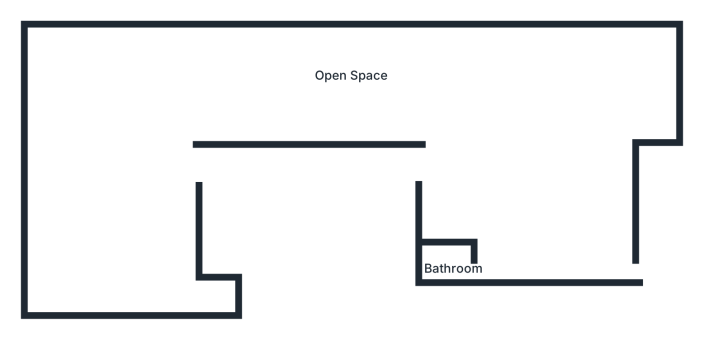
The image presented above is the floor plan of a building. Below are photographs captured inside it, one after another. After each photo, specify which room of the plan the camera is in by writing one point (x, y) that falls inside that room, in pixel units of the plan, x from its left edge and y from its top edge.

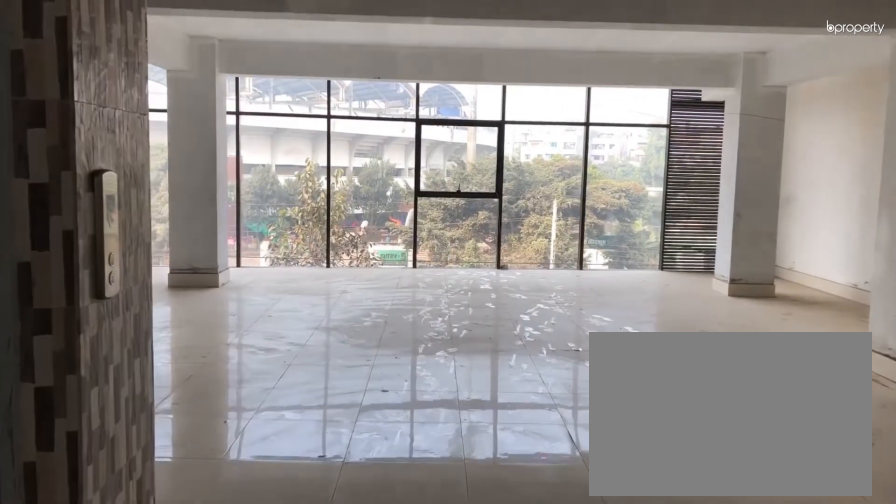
(129, 167)
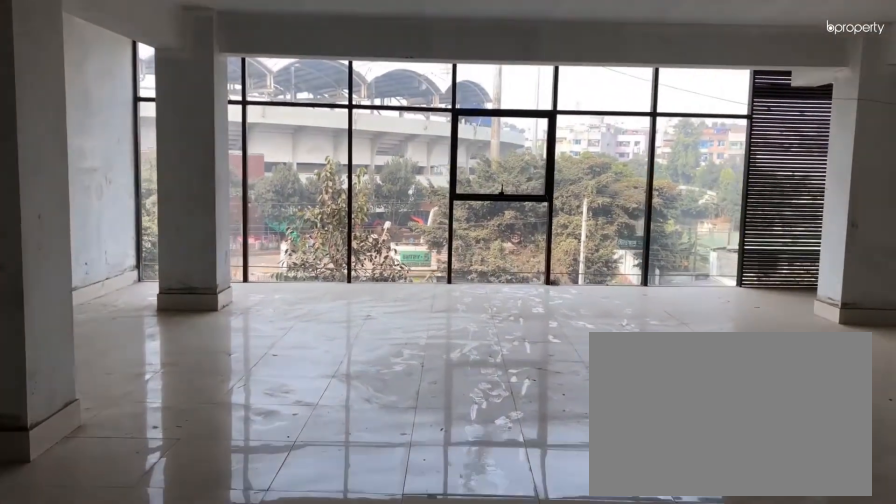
(129, 167)
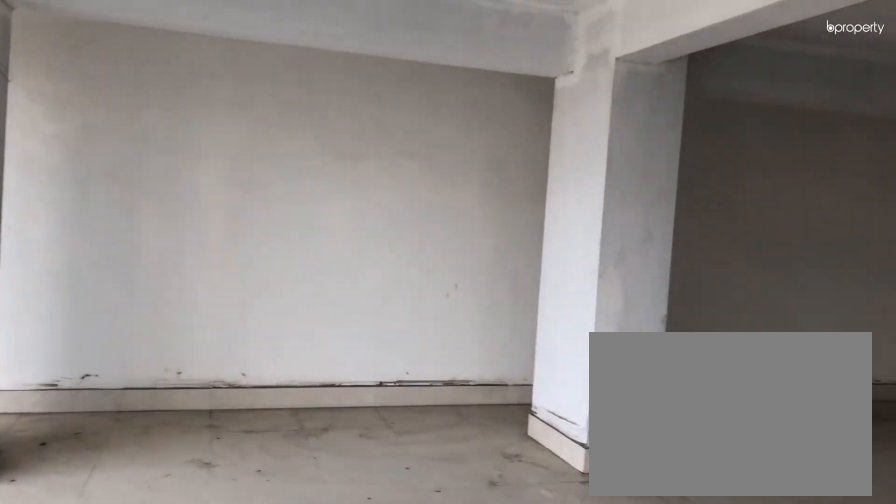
(137, 86)
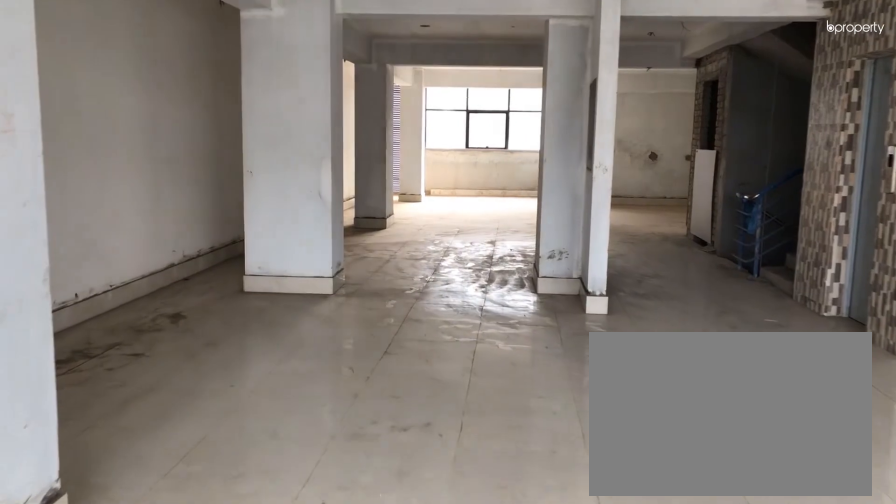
(254, 69)
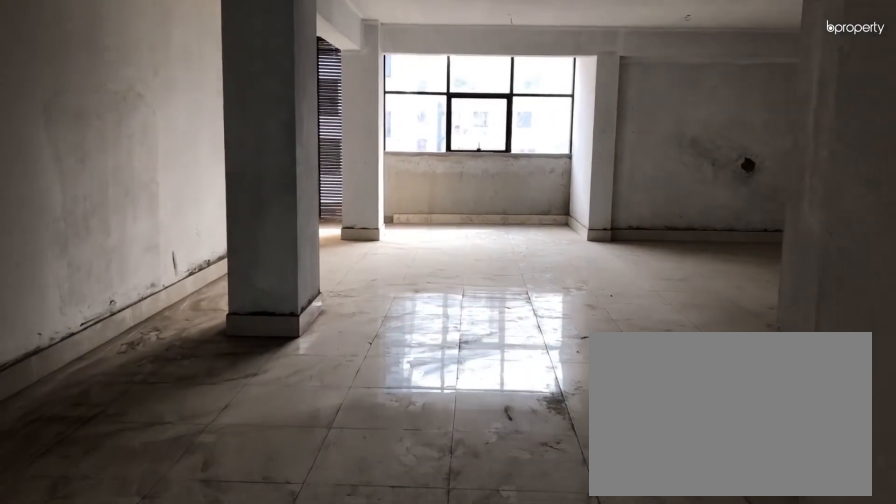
(345, 66)
